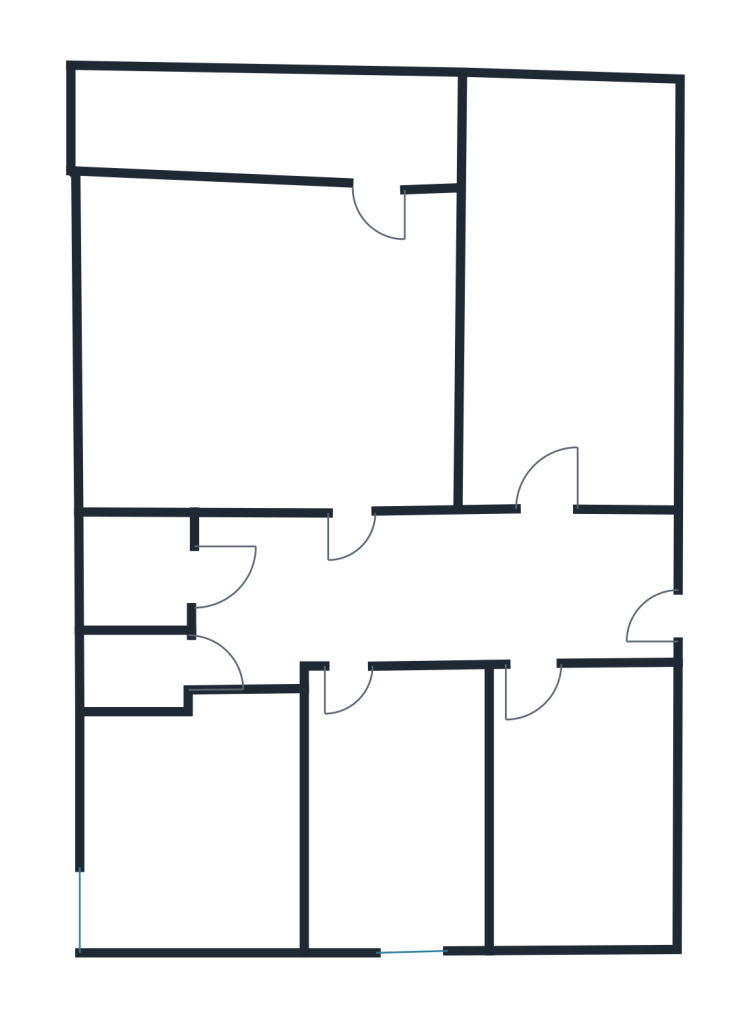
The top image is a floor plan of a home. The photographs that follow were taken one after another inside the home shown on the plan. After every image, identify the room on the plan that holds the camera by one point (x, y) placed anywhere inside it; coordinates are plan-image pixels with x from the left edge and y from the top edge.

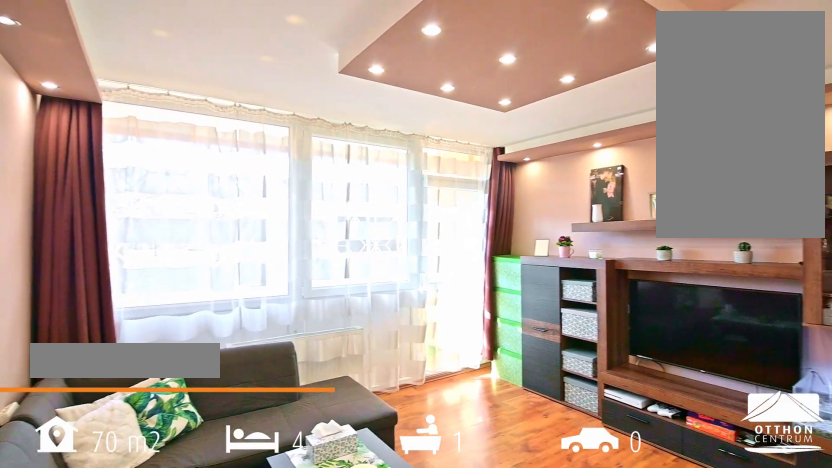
(272, 344)
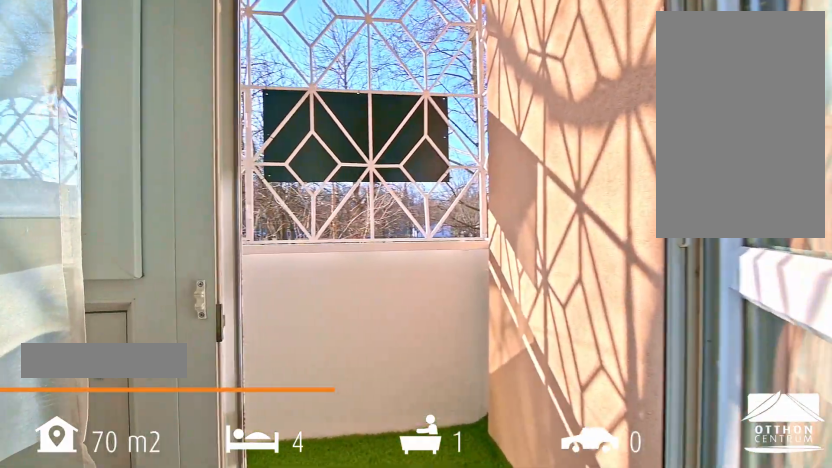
(272, 128)
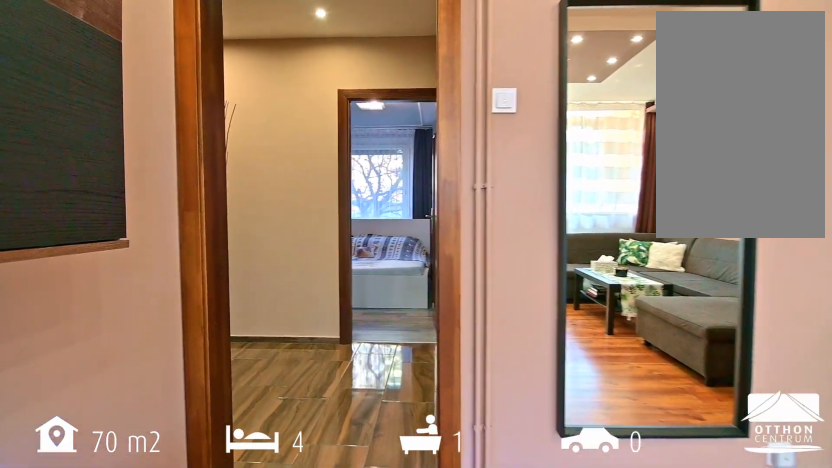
(272, 344)
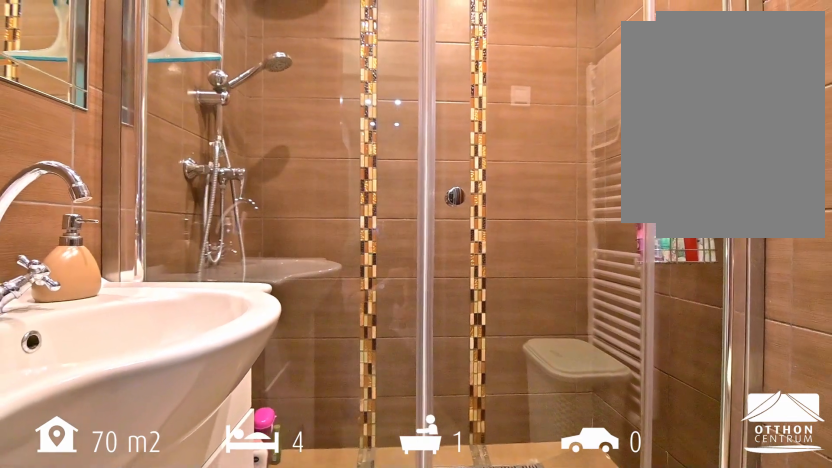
(136, 569)
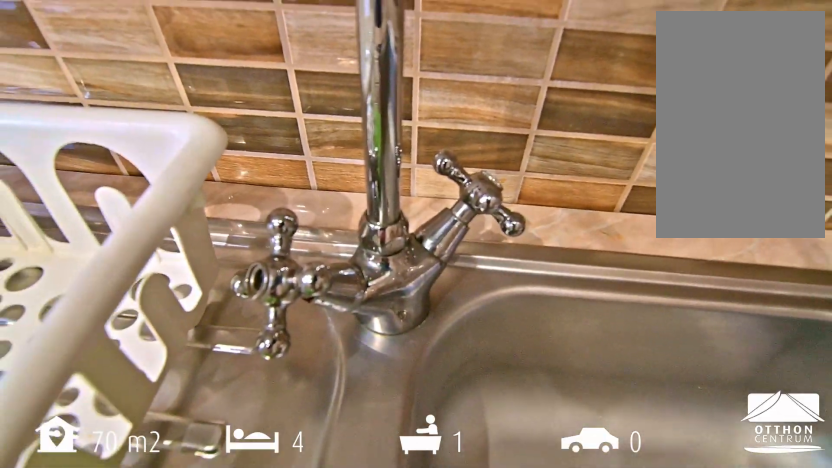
(193, 832)
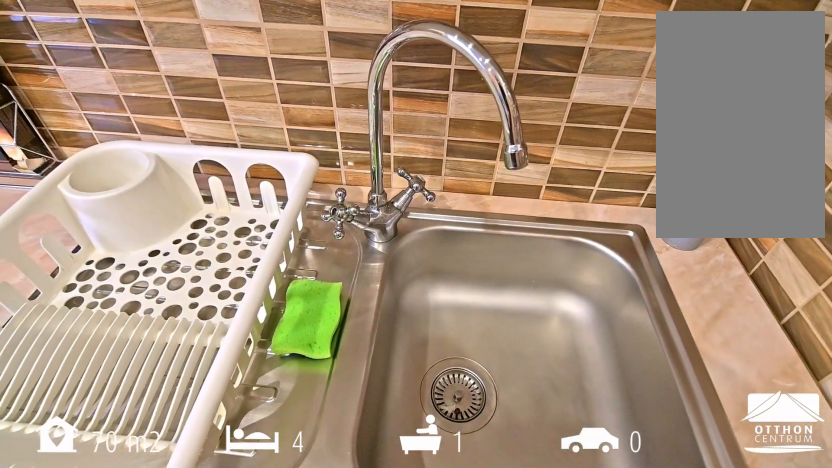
(193, 832)
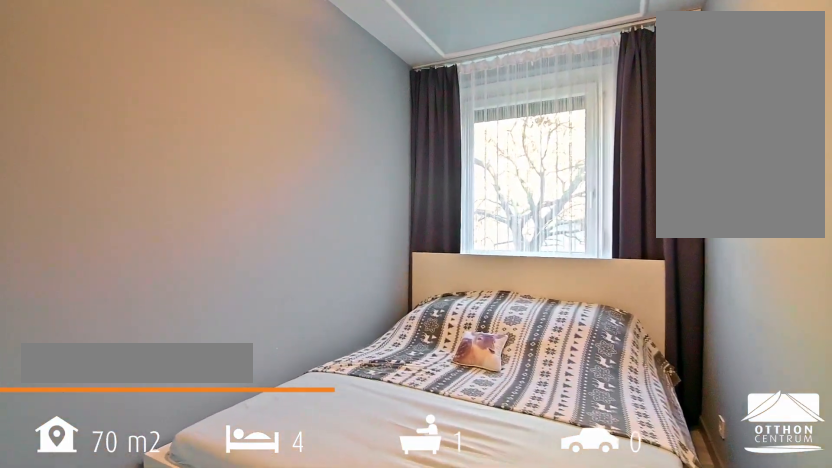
(399, 818)
